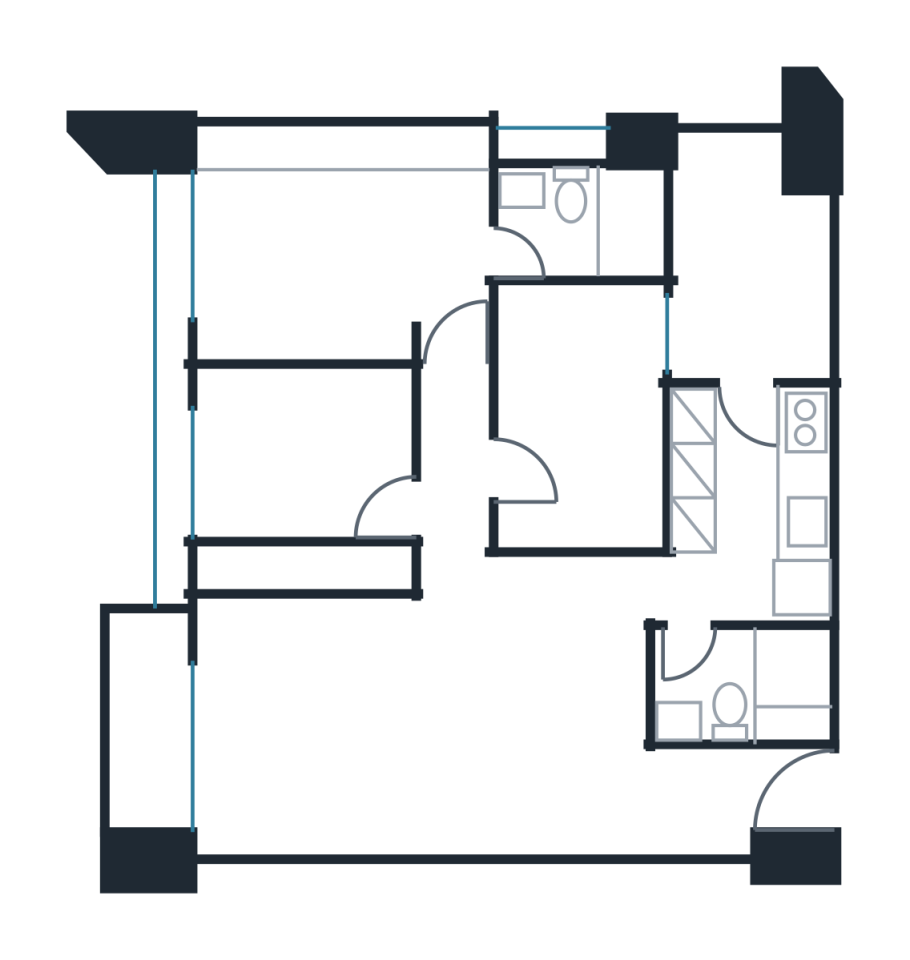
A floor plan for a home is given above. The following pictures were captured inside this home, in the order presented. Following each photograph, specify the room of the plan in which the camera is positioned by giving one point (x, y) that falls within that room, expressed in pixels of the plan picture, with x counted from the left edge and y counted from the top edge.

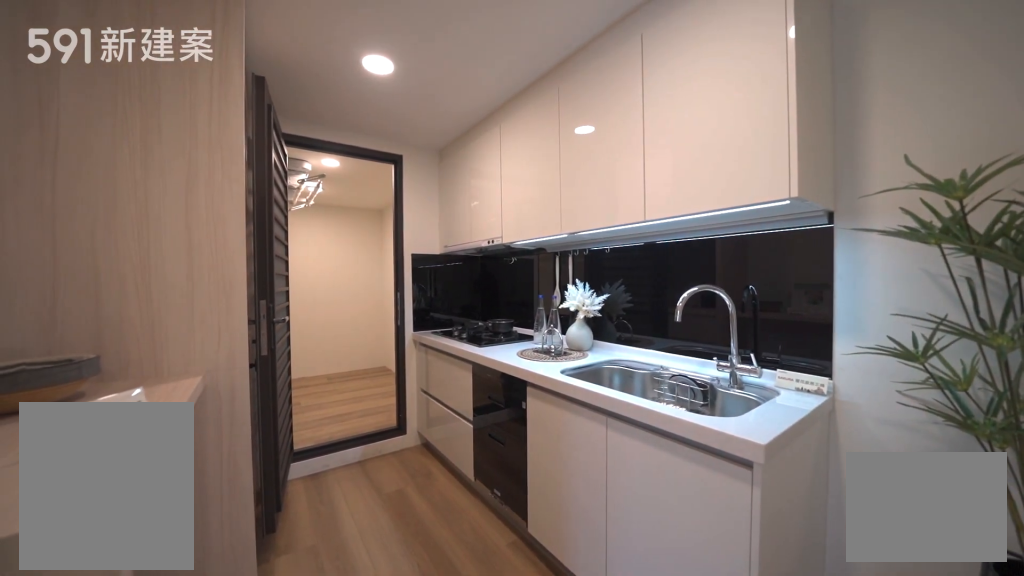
(746, 498)
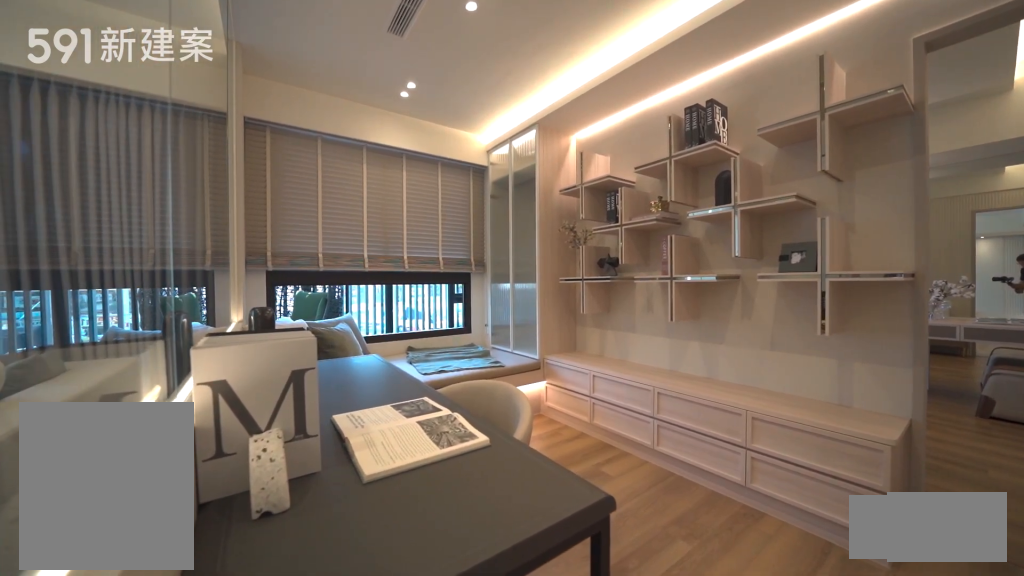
(302, 476)
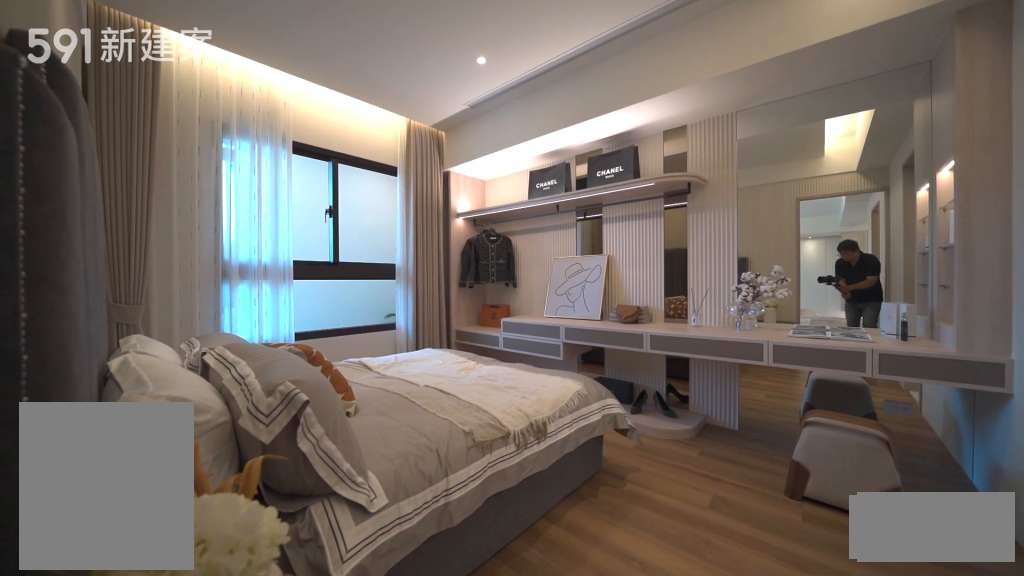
(343, 244)
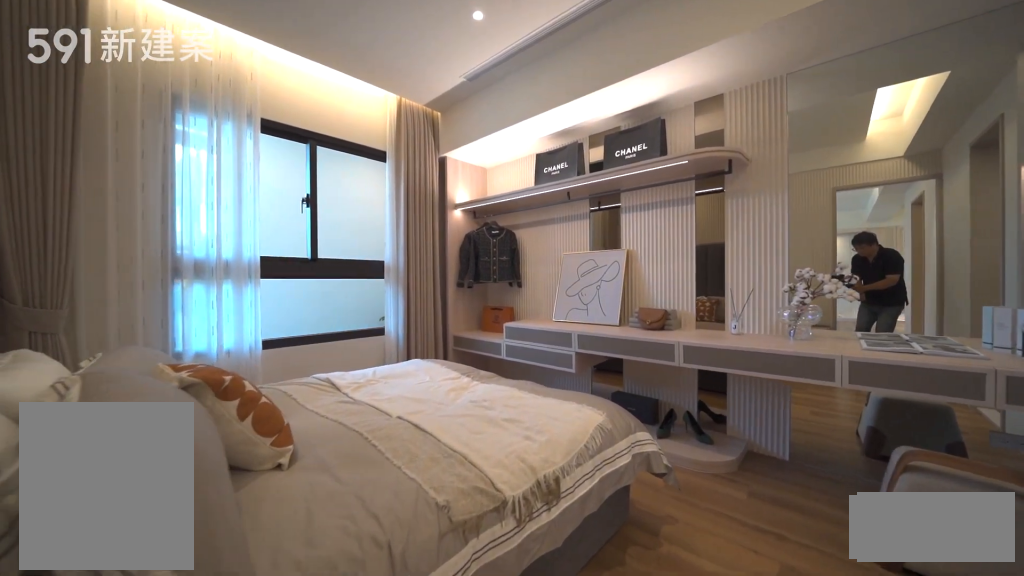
(343, 244)
